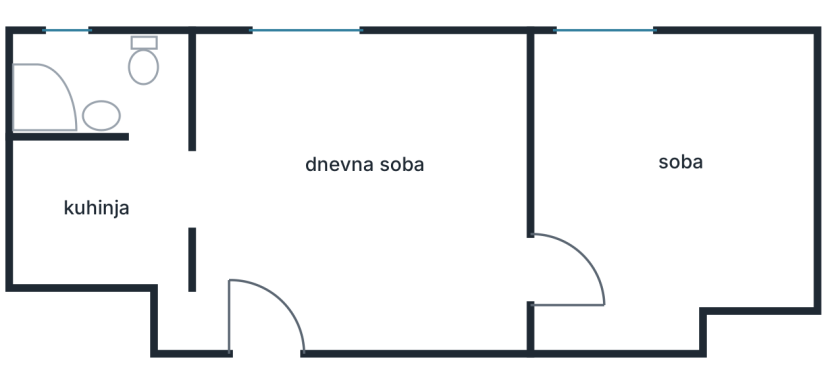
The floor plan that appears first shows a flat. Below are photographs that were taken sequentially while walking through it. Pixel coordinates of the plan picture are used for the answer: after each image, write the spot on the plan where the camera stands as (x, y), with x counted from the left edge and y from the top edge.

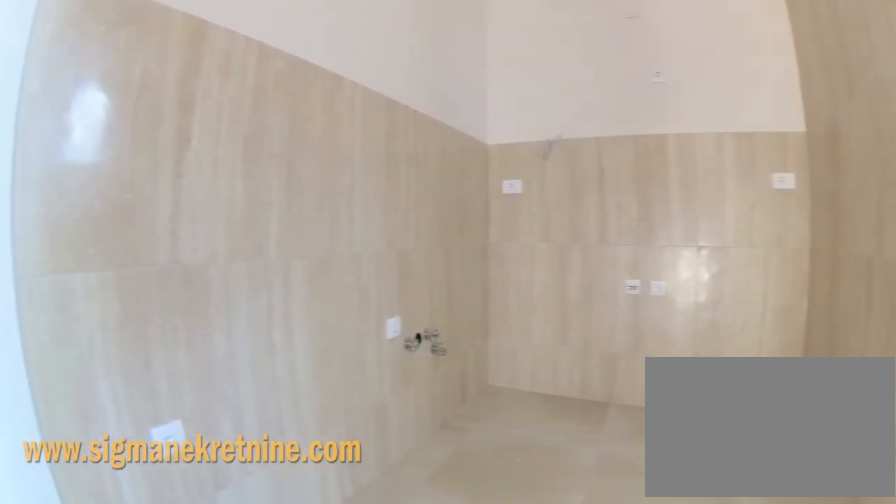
(182, 176)
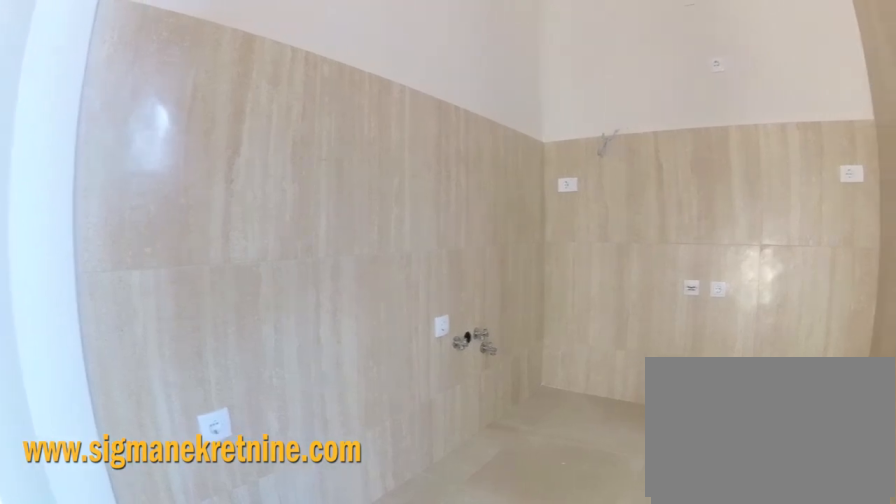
(180, 173)
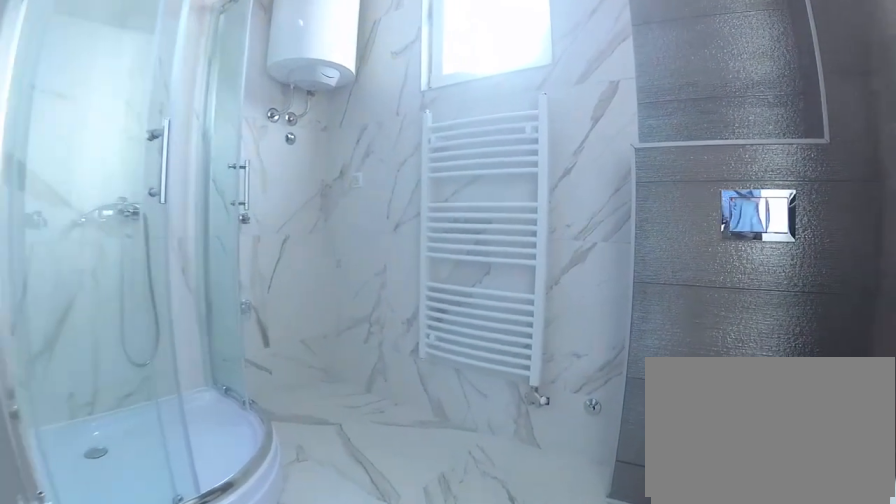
(159, 157)
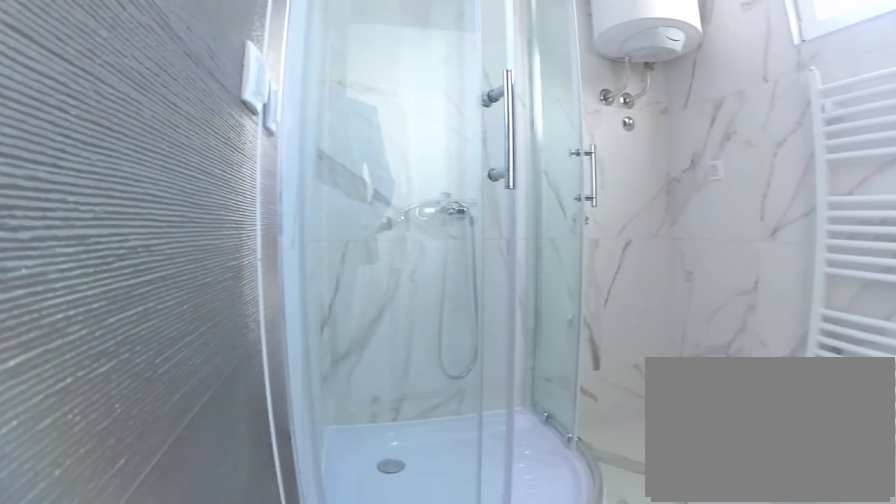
(157, 115)
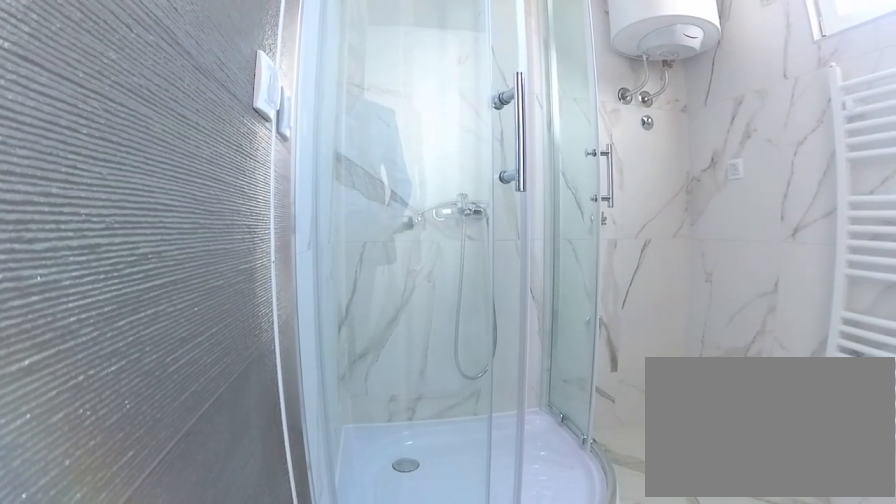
(158, 114)
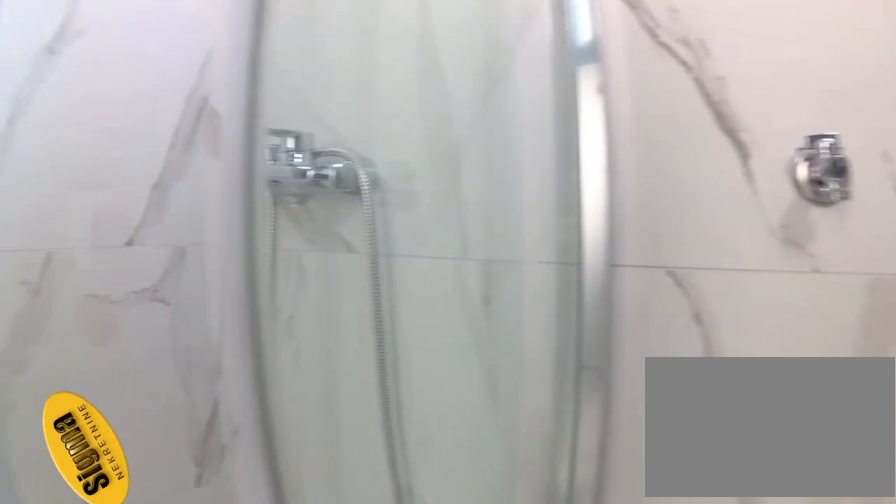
(73, 58)
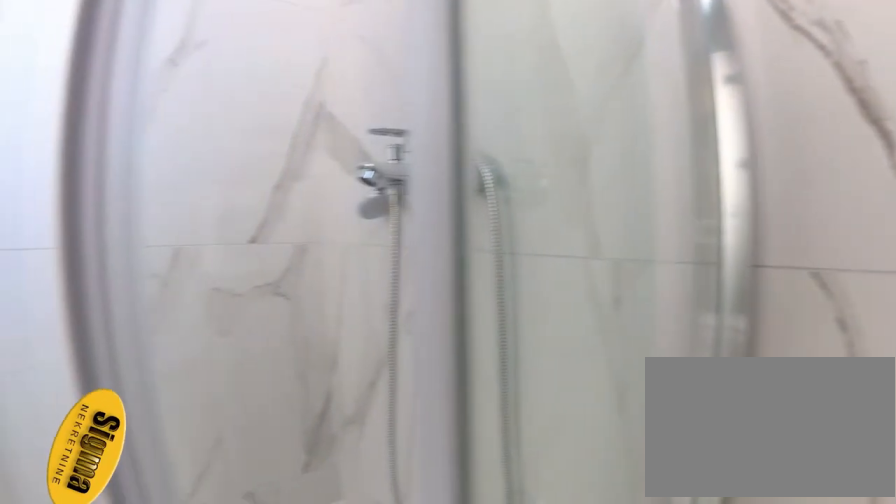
(70, 56)
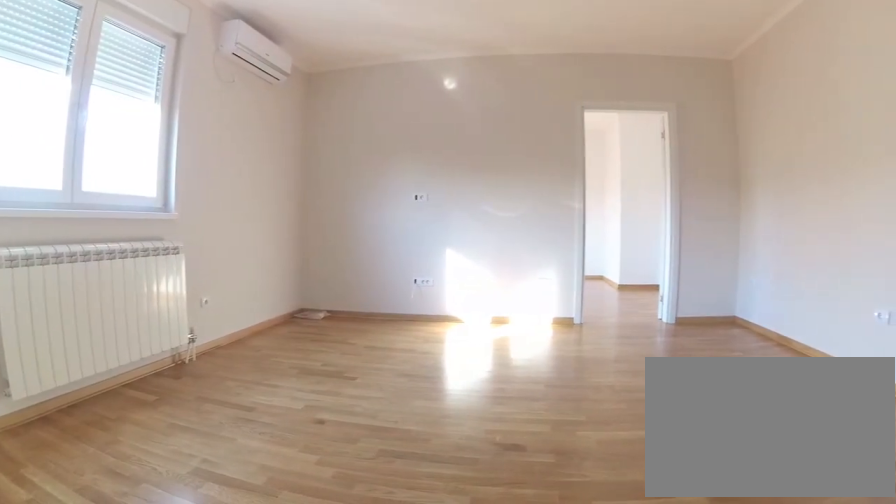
(164, 184)
